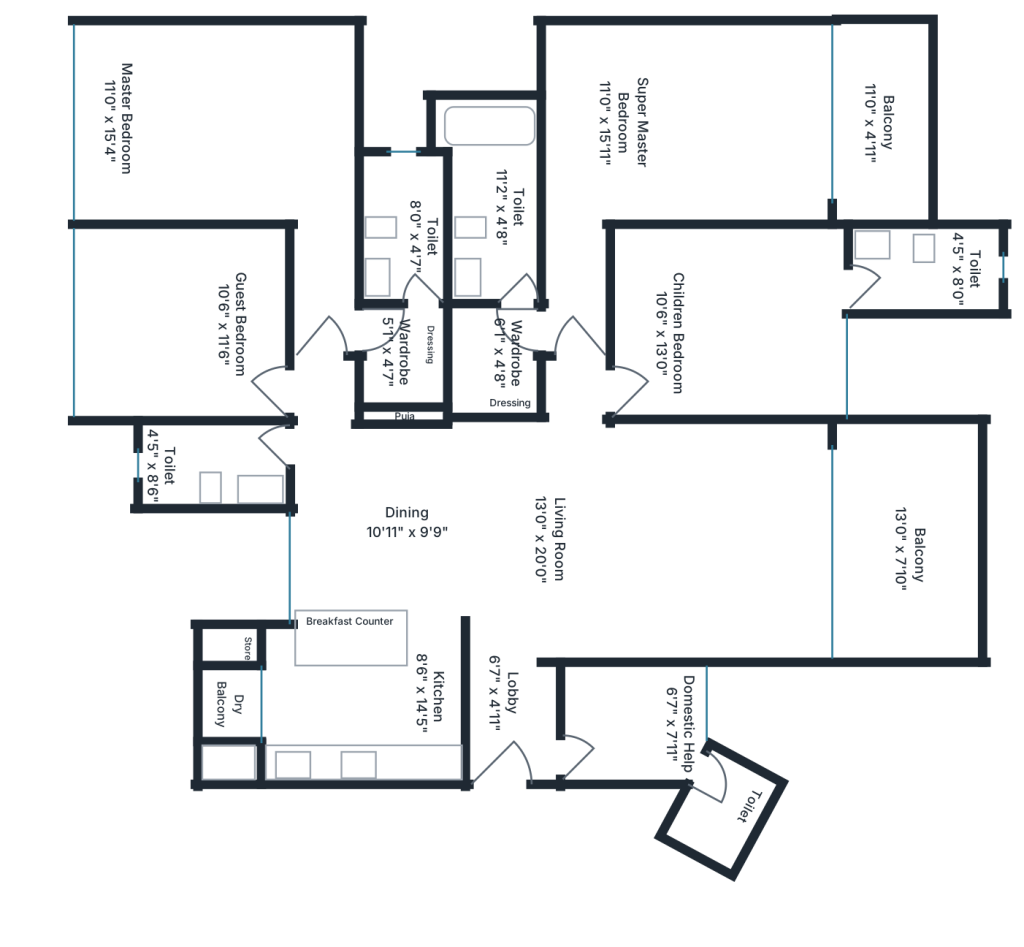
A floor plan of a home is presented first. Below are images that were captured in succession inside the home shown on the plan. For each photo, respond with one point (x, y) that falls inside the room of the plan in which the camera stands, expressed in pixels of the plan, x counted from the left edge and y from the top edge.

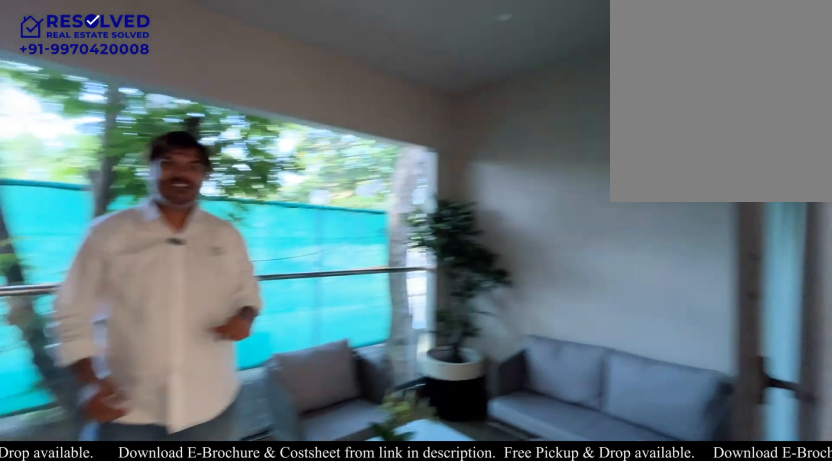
(907, 541)
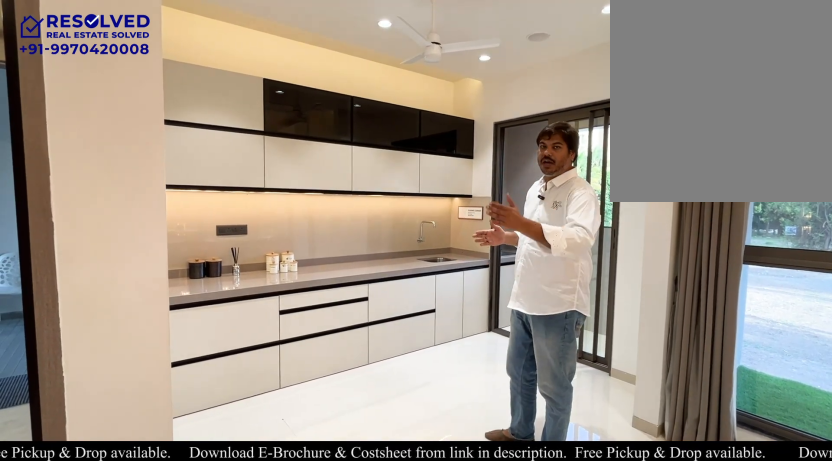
(364, 705)
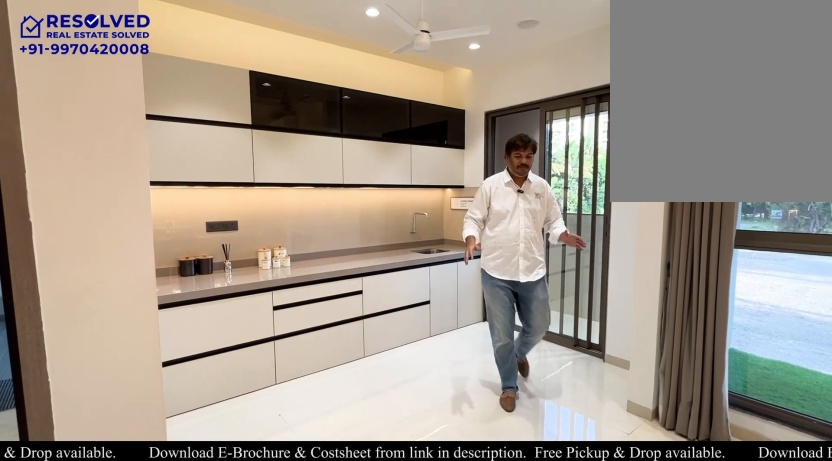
(364, 704)
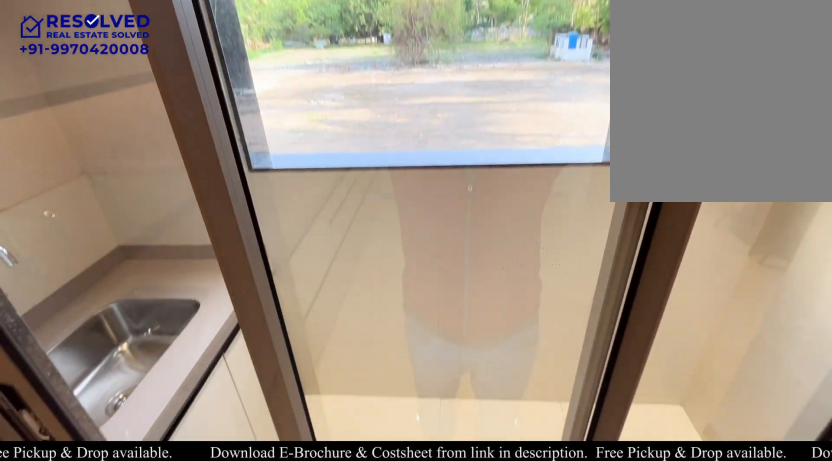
(231, 708)
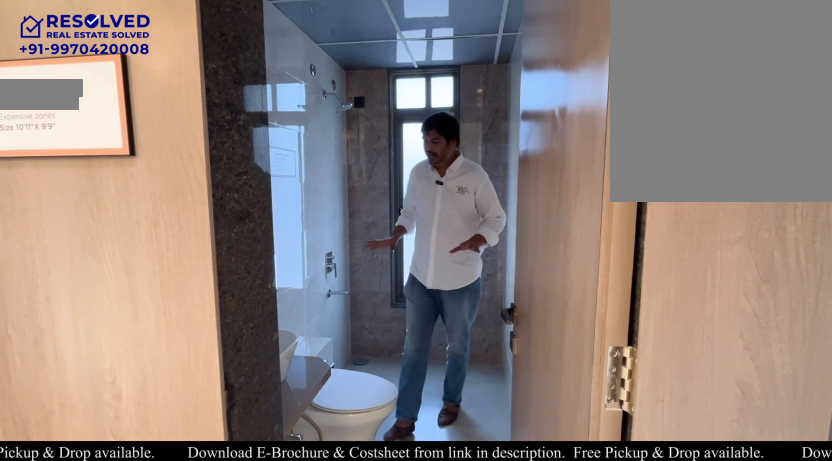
(213, 464)
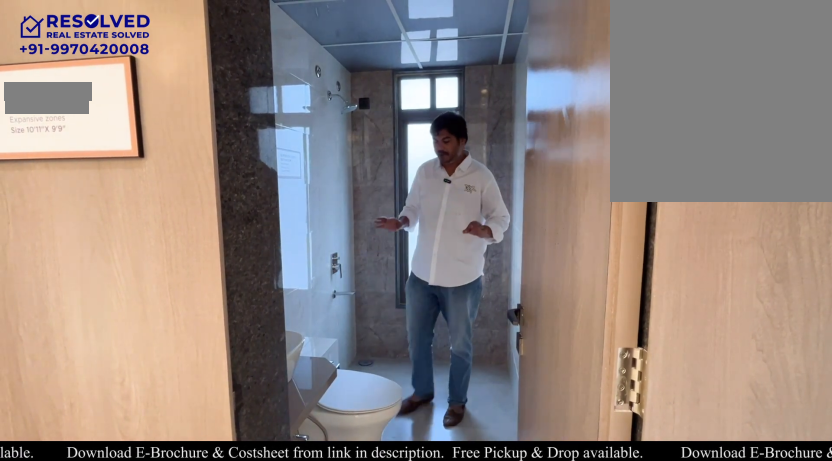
(213, 464)
